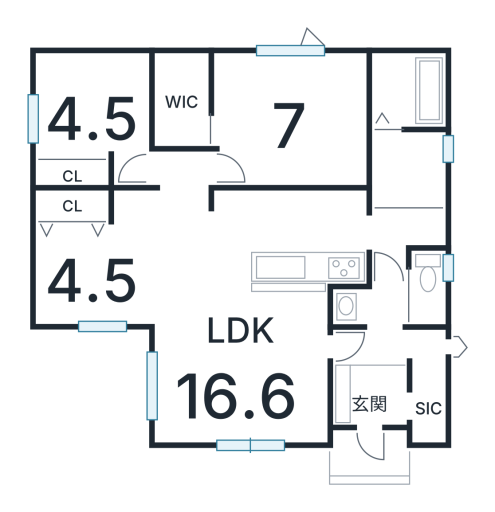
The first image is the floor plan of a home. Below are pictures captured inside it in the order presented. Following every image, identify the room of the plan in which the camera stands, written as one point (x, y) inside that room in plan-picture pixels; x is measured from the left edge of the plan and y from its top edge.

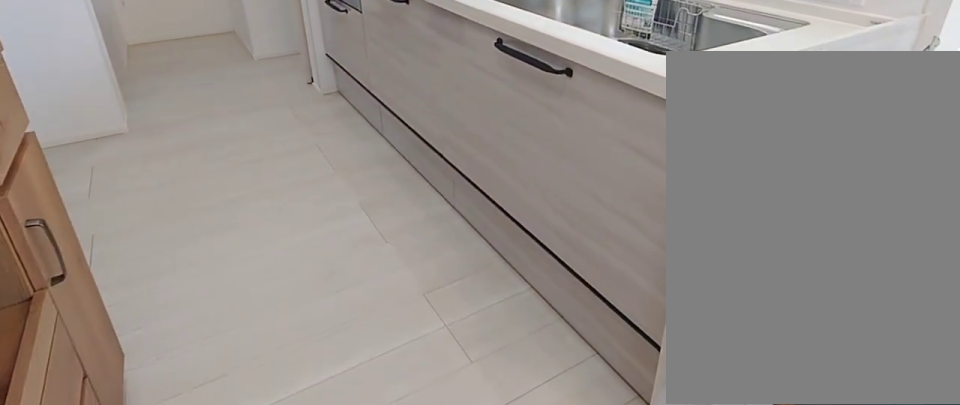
(292, 238)
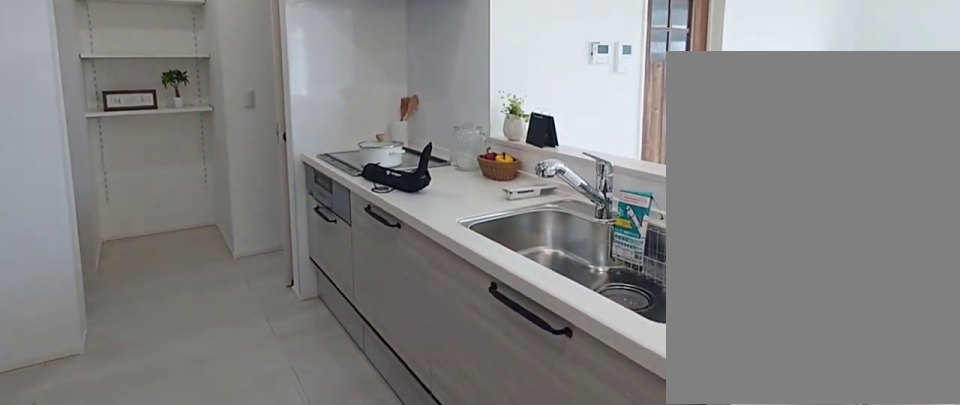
(292, 238)
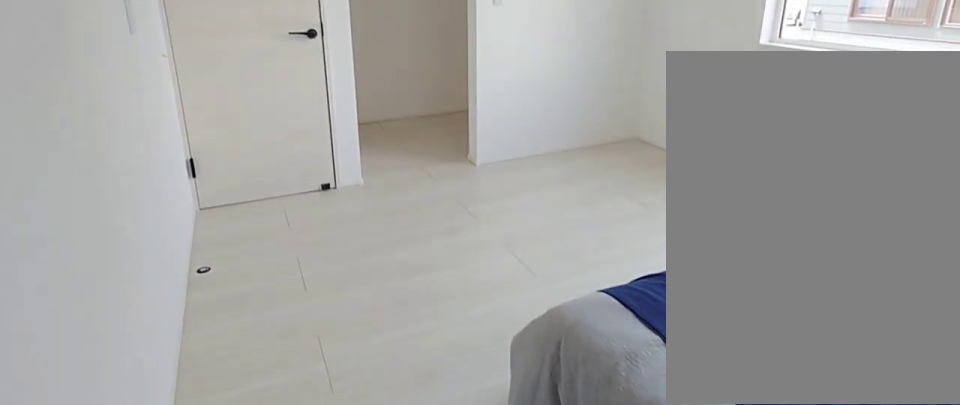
(282, 128)
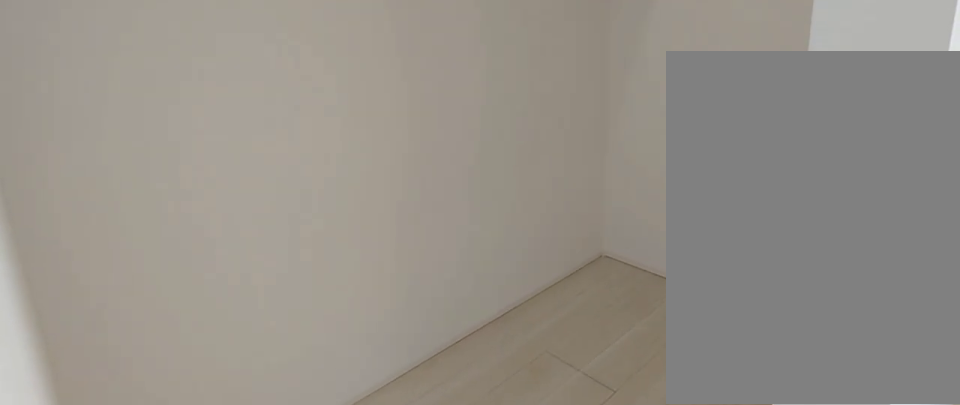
(181, 101)
